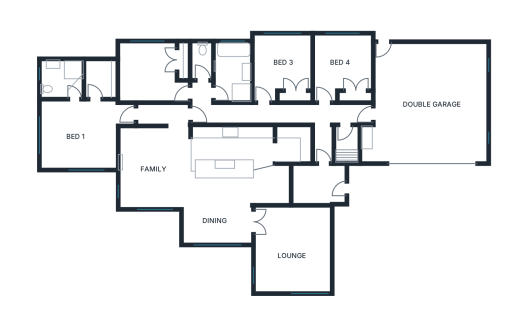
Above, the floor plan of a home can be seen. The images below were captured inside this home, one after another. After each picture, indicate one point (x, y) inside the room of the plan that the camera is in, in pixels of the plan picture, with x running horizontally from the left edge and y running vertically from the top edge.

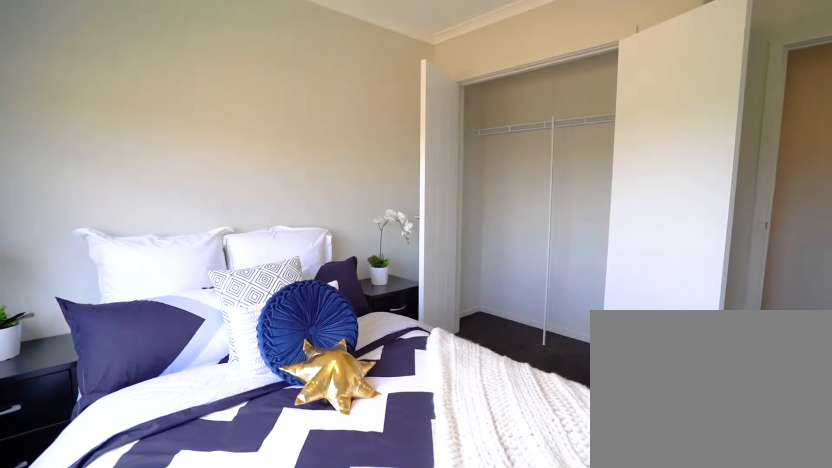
(282, 69)
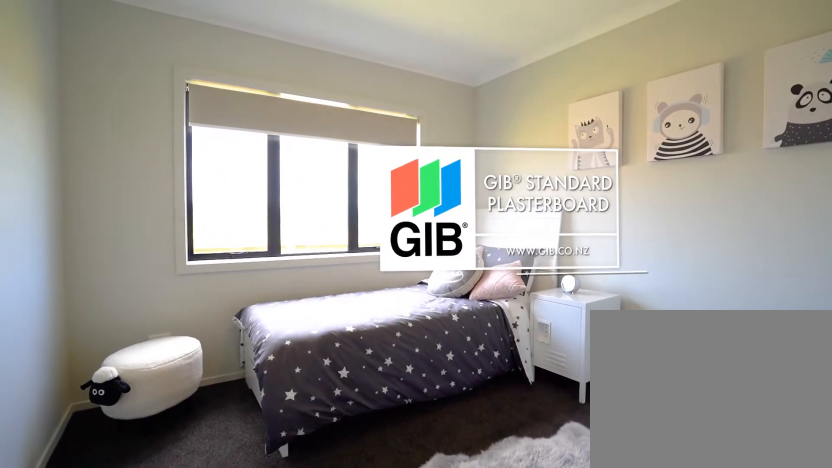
(344, 68)
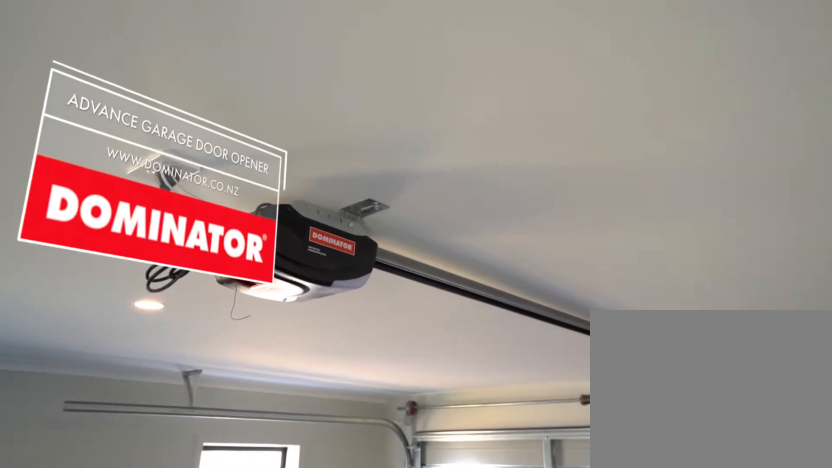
(428, 102)
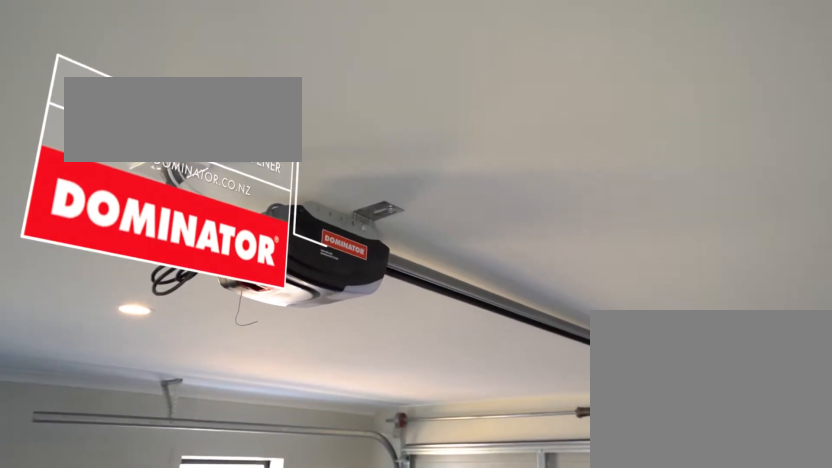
(428, 102)
